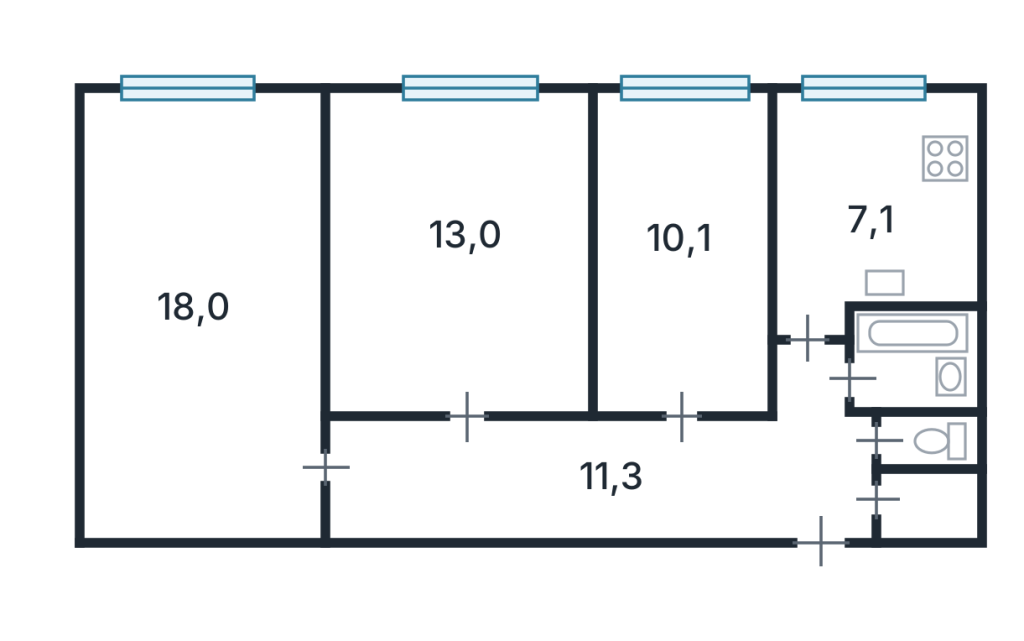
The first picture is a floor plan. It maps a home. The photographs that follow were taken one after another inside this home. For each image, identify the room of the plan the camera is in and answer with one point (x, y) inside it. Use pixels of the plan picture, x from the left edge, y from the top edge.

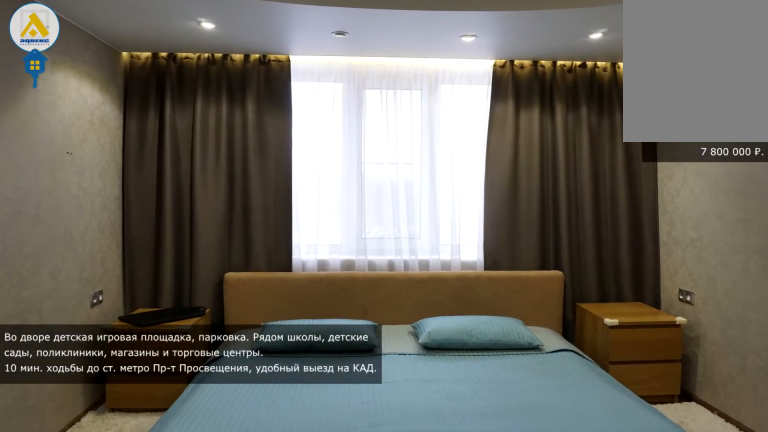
(467, 235)
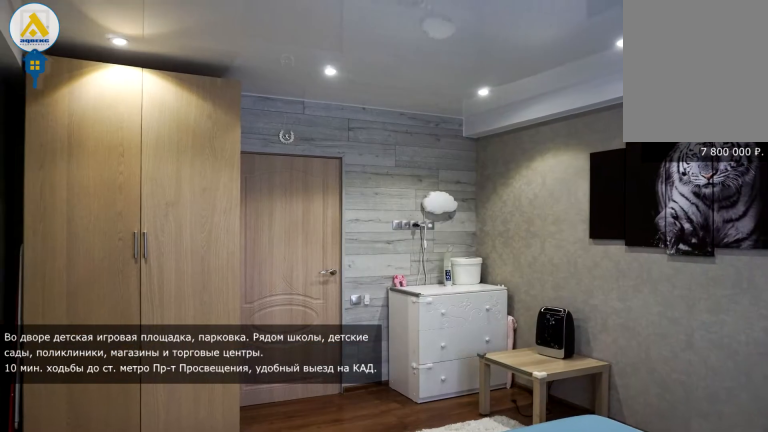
(467, 235)
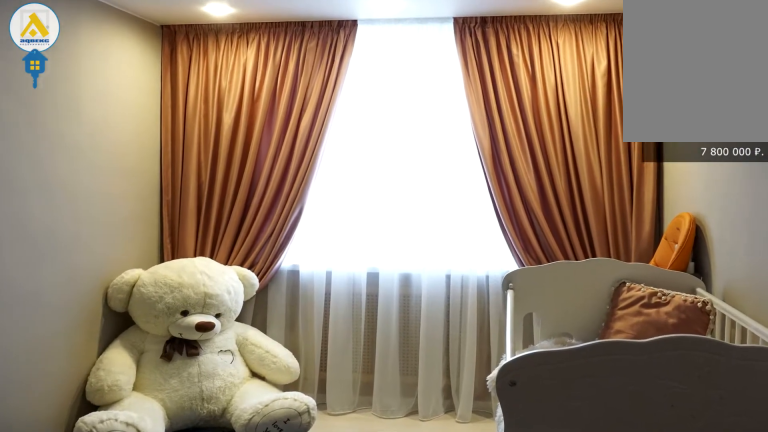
(684, 239)
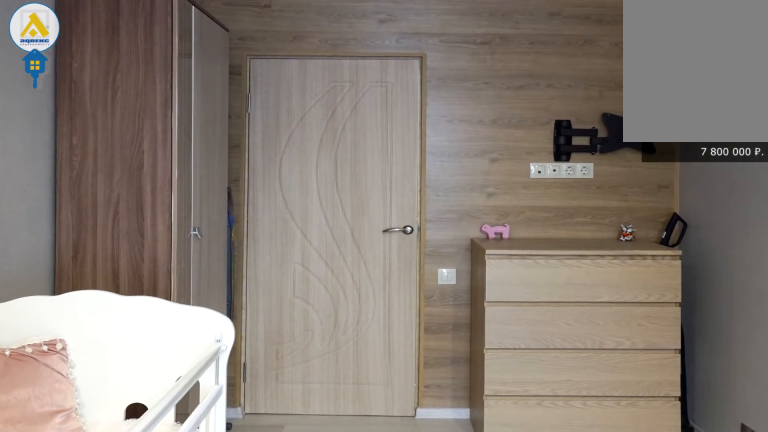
(681, 236)
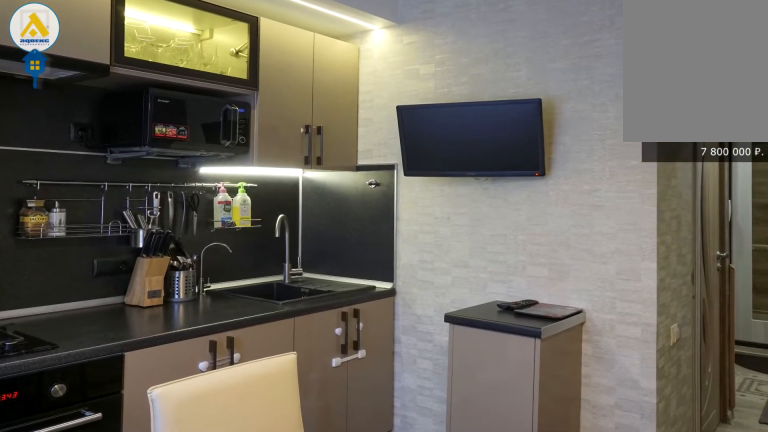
(876, 200)
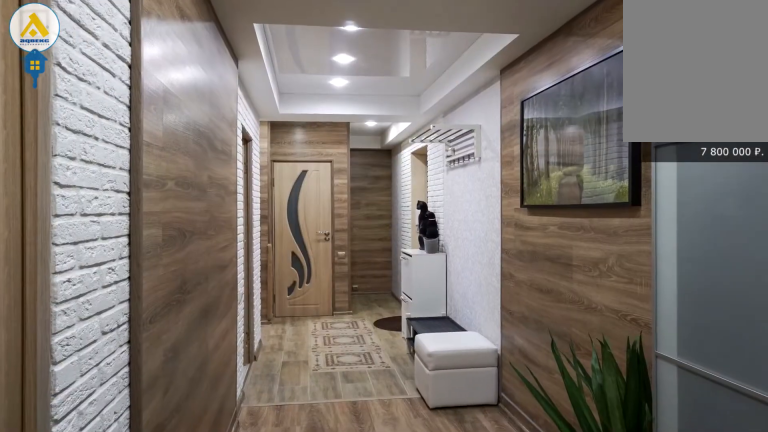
(621, 479)
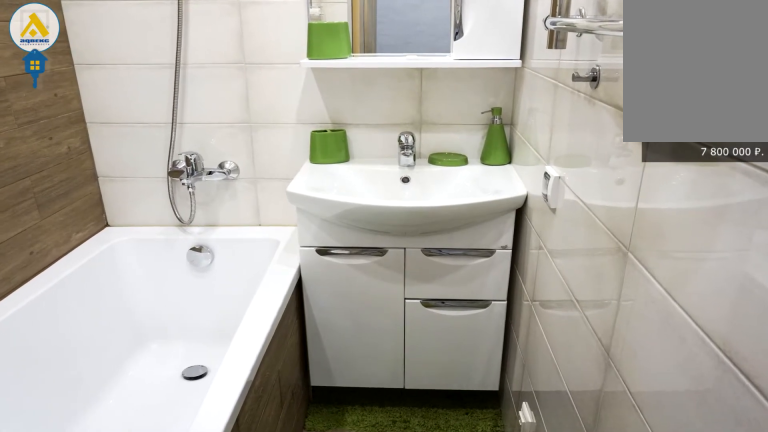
(899, 371)
